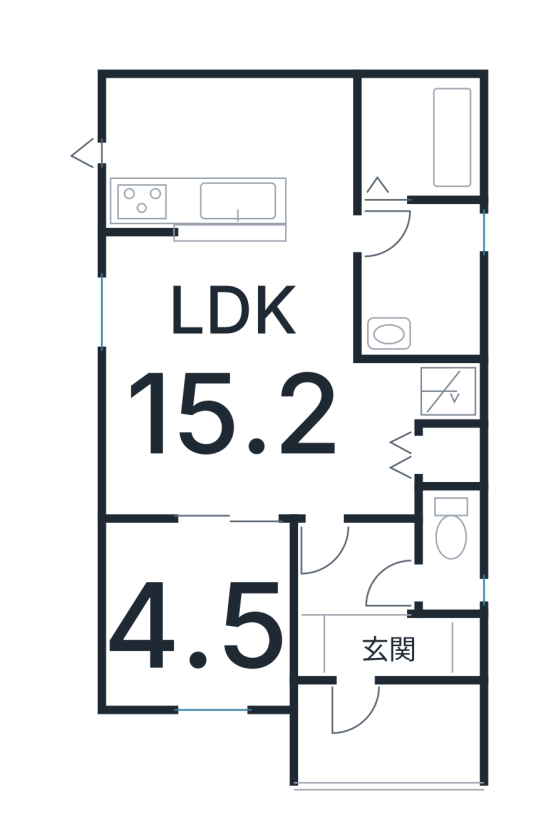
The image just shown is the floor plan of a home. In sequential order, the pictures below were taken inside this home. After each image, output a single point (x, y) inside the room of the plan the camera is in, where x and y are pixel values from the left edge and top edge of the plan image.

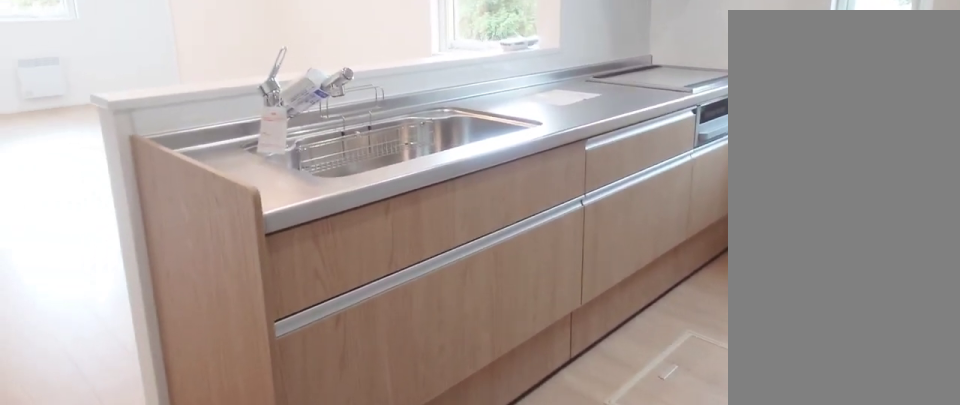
(219, 168)
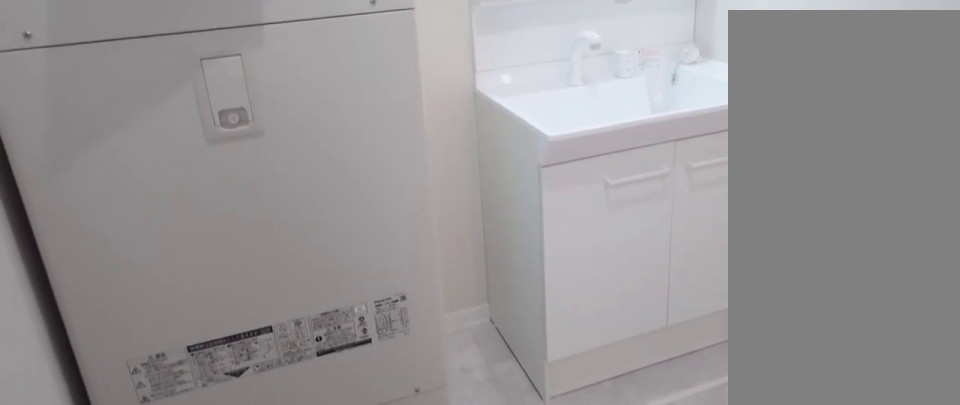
(414, 296)
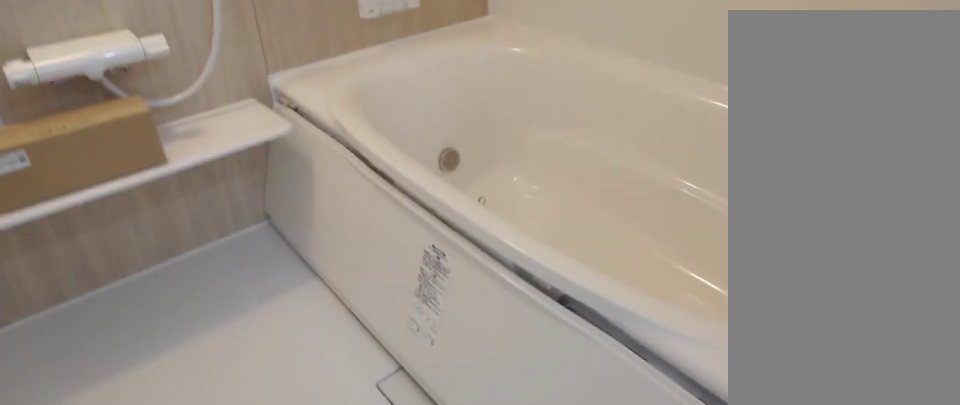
(423, 149)
